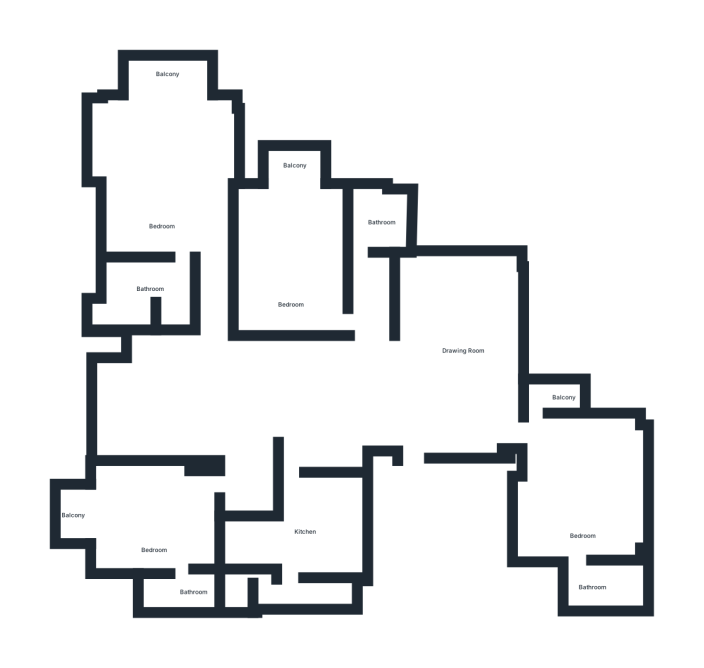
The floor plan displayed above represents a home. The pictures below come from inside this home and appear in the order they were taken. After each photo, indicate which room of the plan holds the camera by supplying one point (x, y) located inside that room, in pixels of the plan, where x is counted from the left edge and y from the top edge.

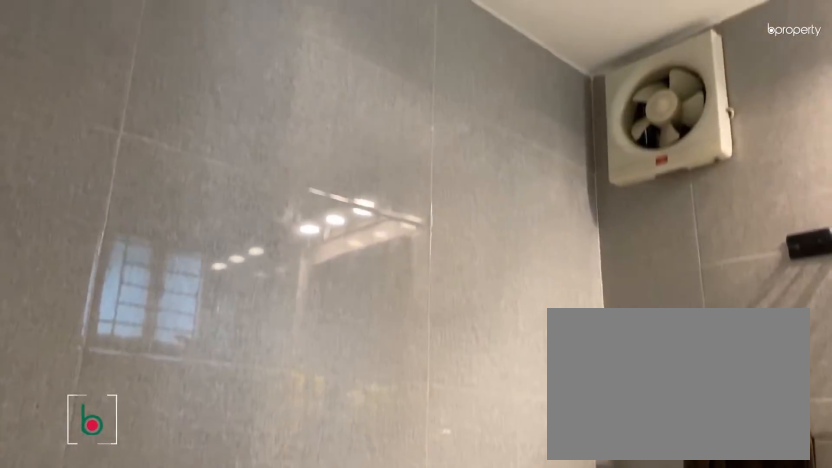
(178, 591)
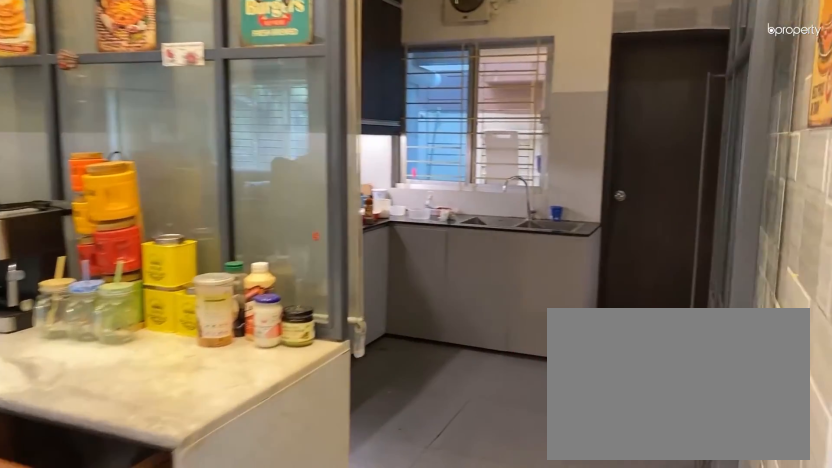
(303, 454)
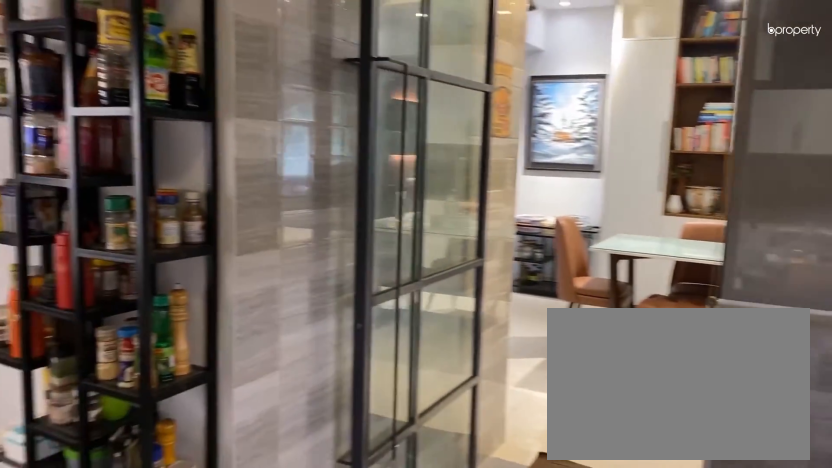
(308, 525)
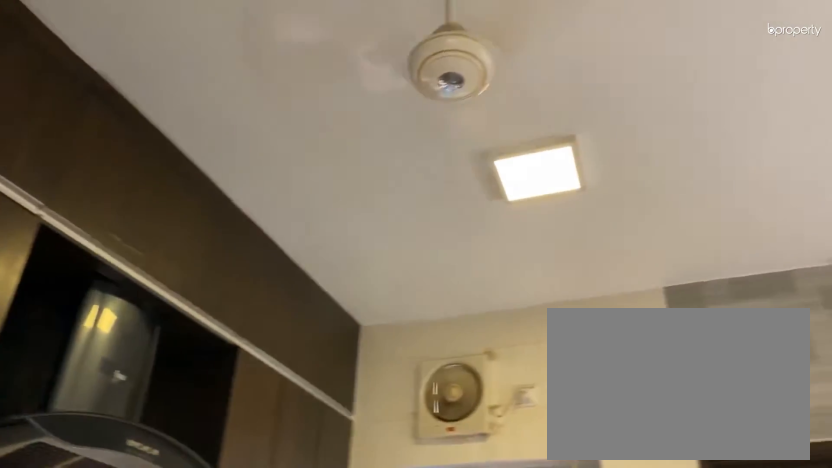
(308, 525)
